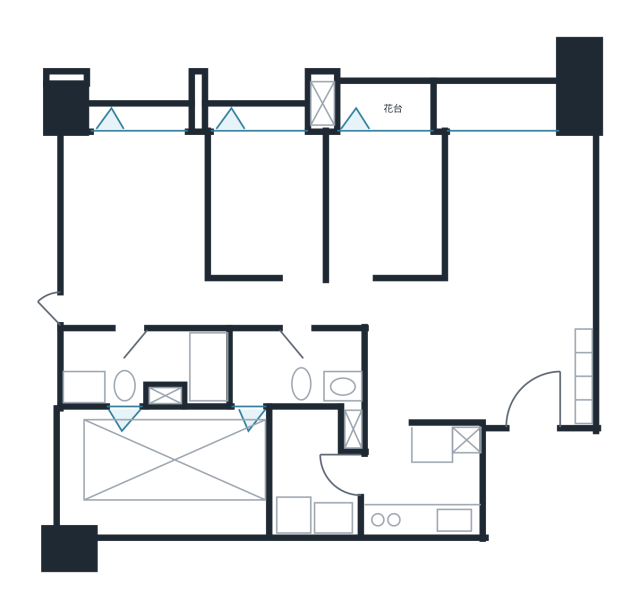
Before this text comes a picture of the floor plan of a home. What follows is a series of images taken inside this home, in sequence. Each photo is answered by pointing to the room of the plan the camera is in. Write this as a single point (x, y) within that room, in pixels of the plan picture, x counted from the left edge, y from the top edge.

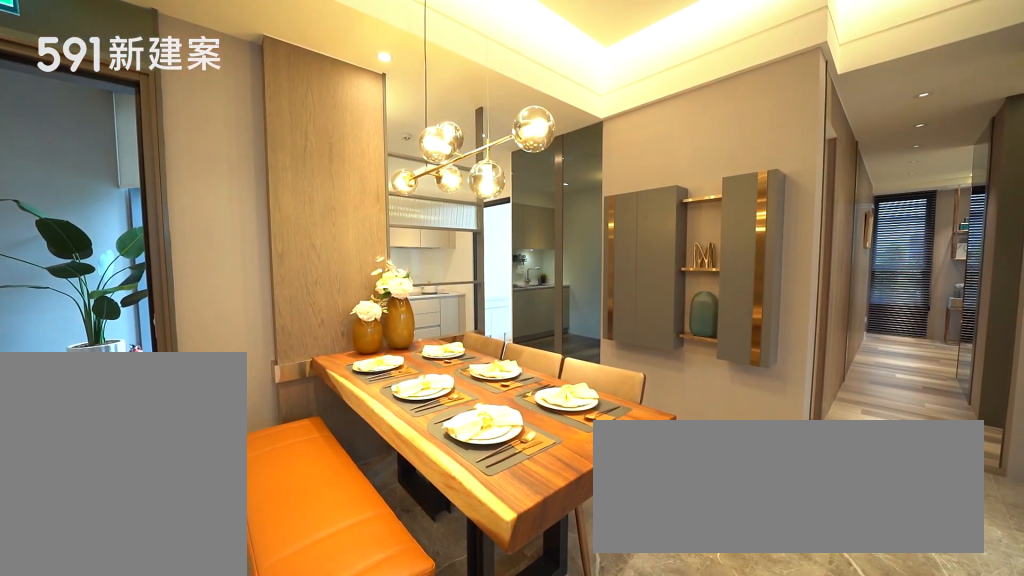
(454, 356)
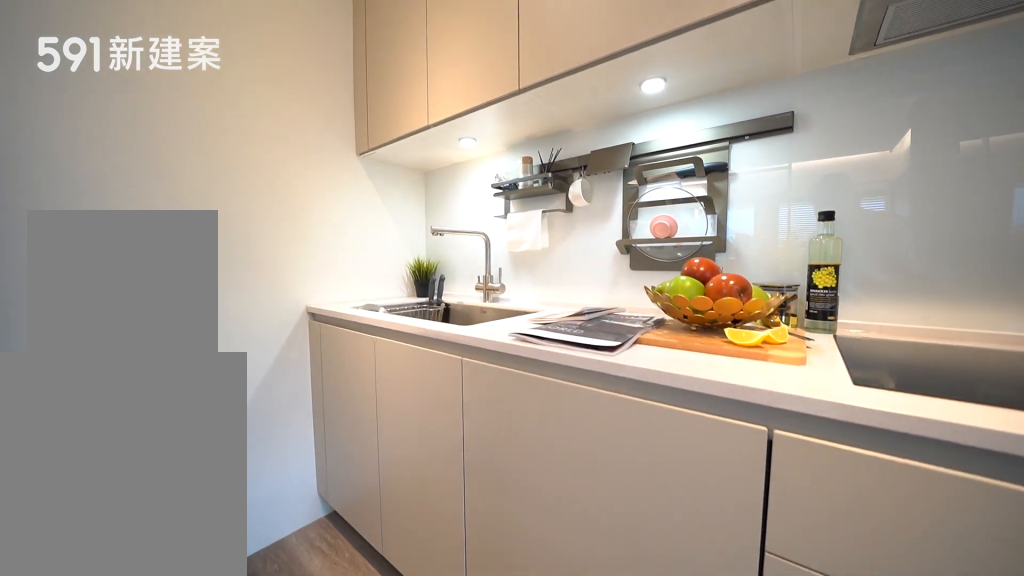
(426, 480)
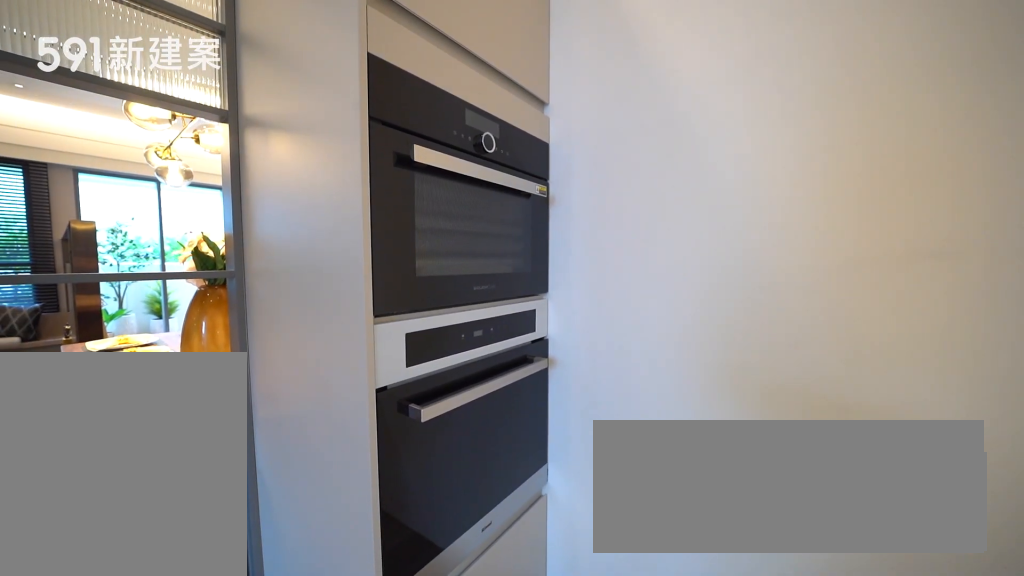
(426, 480)
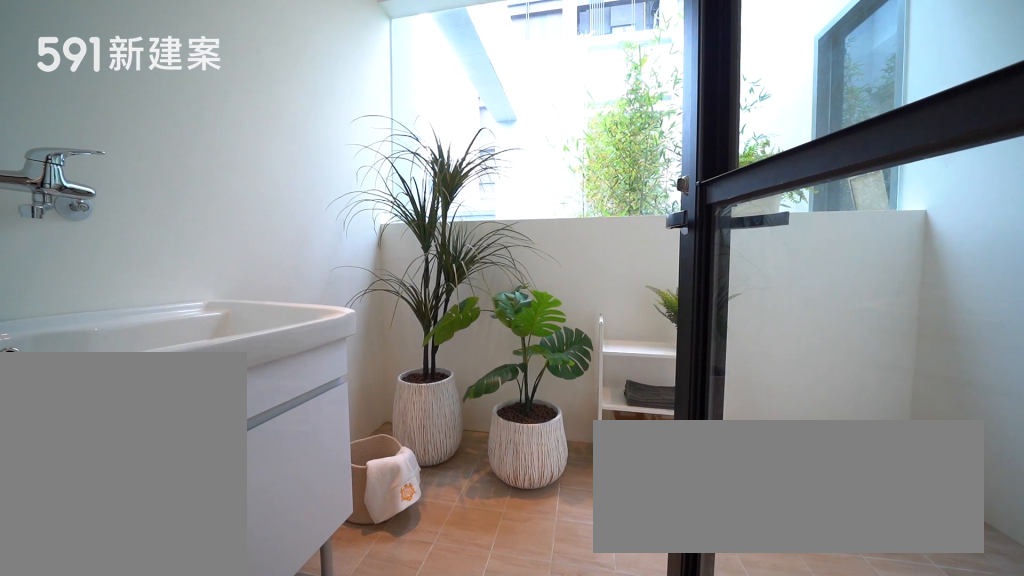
(318, 471)
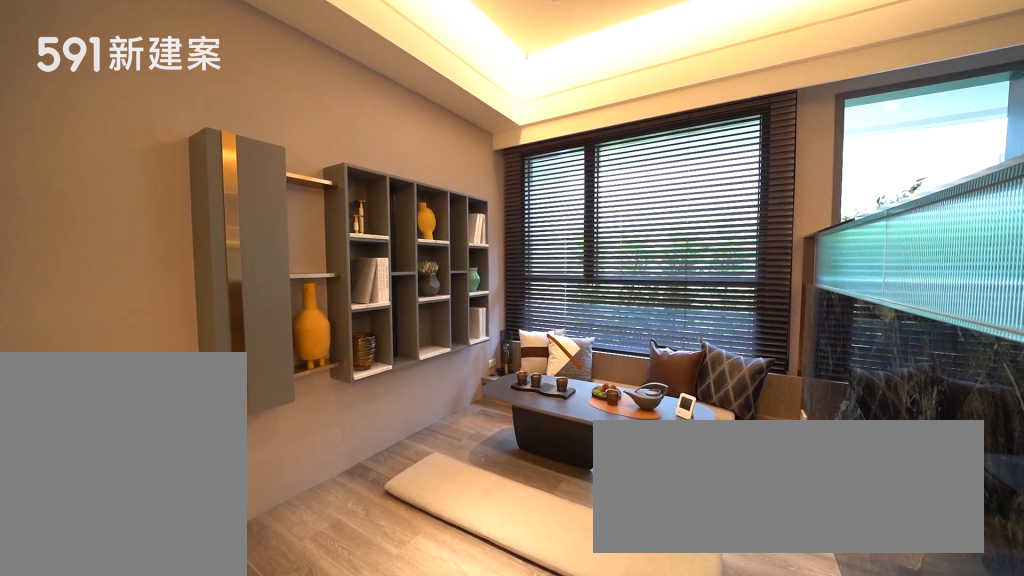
(382, 202)
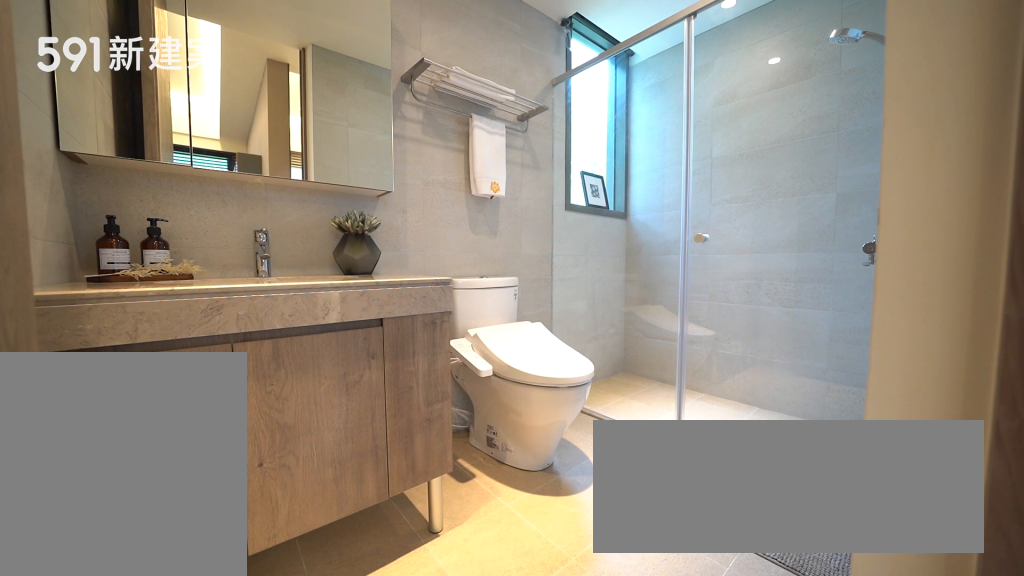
(293, 367)
